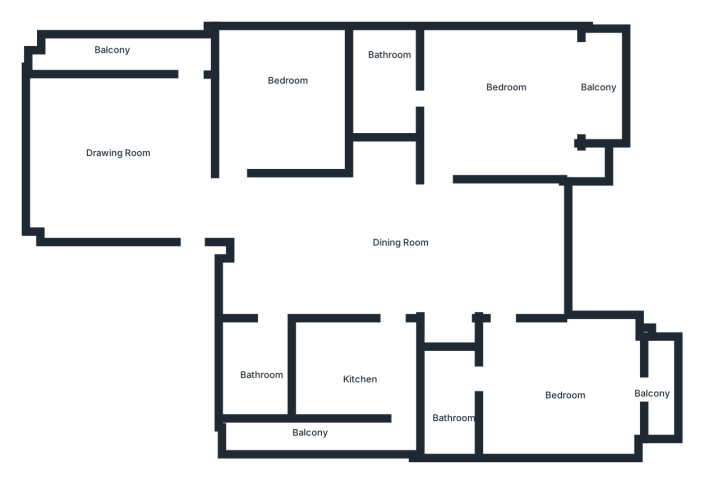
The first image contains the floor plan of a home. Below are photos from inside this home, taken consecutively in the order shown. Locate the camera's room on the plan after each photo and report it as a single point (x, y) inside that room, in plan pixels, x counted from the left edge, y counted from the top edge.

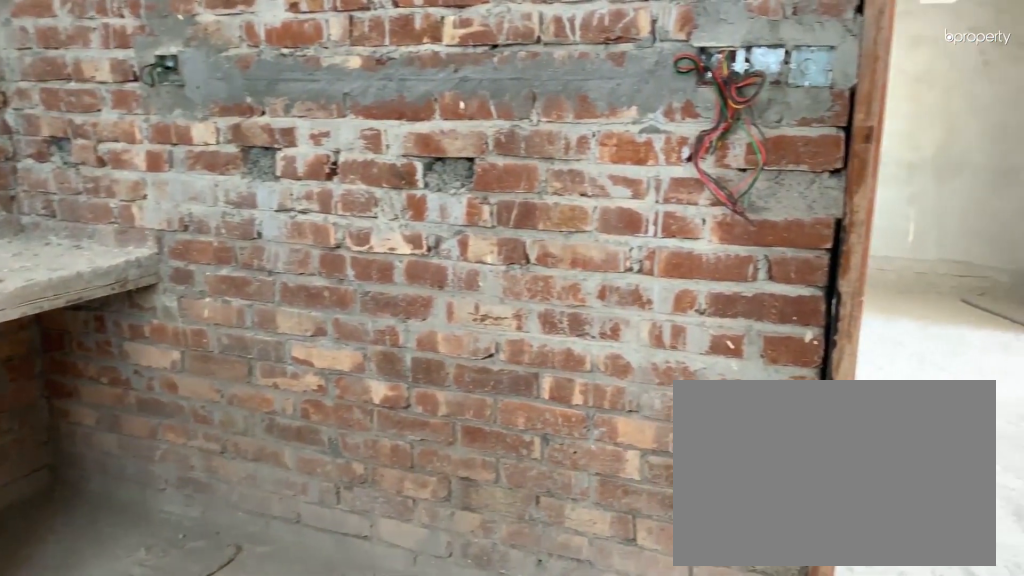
(358, 368)
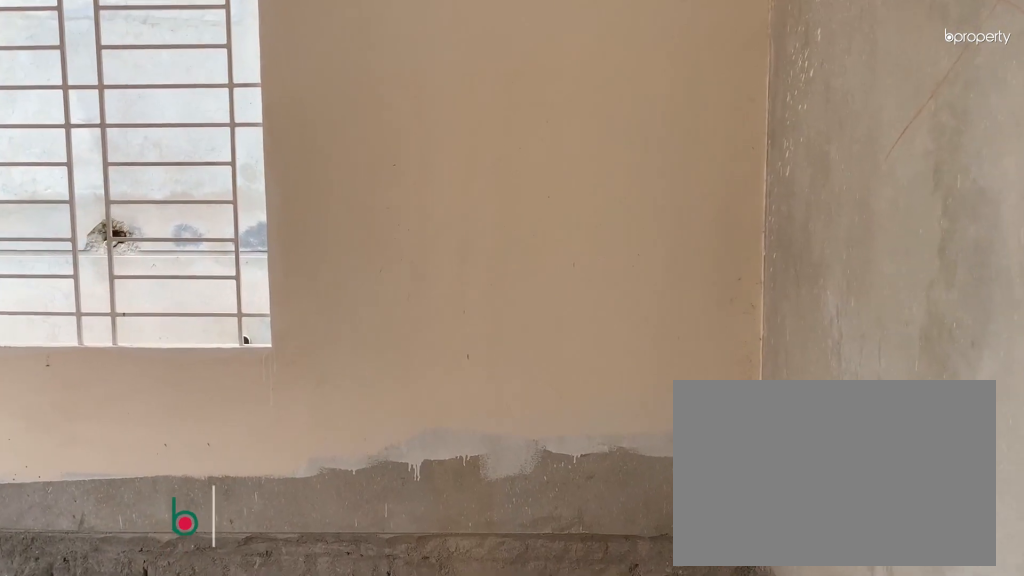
(563, 396)
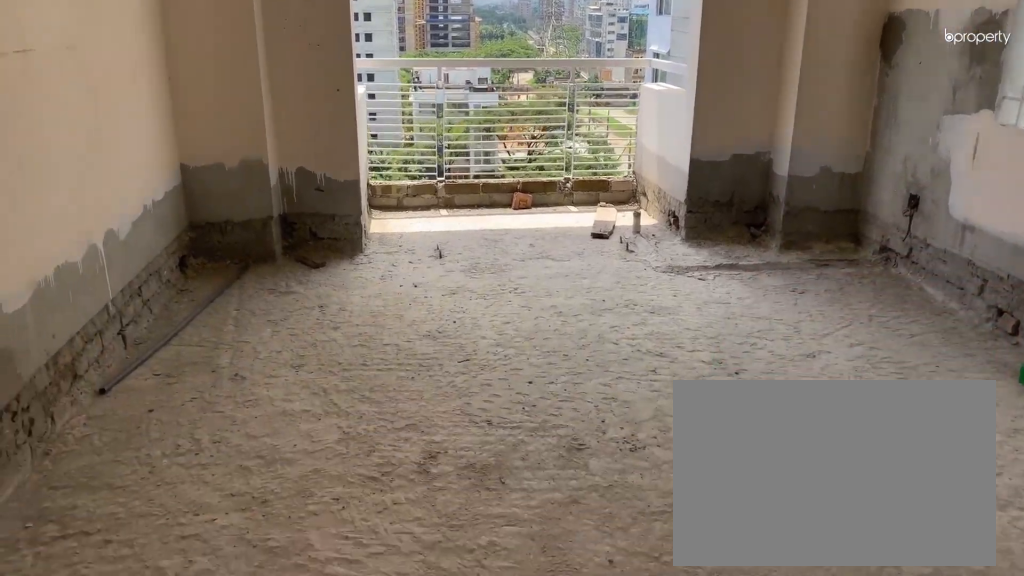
(563, 396)
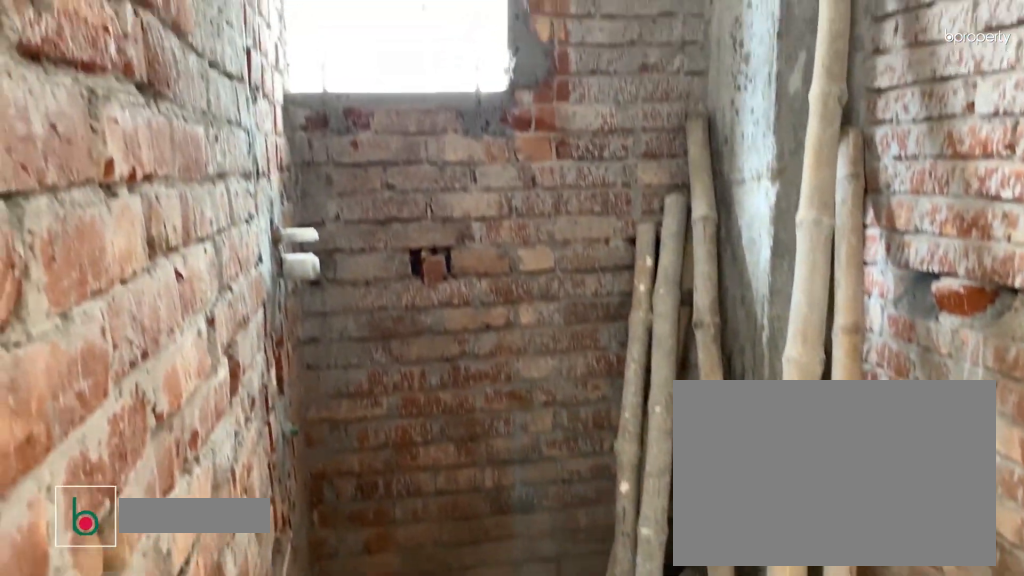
(446, 388)
